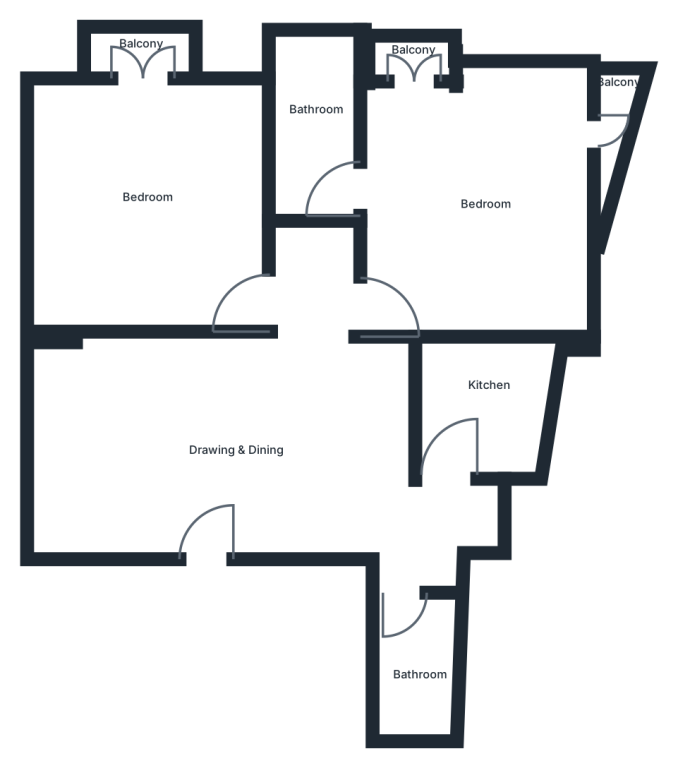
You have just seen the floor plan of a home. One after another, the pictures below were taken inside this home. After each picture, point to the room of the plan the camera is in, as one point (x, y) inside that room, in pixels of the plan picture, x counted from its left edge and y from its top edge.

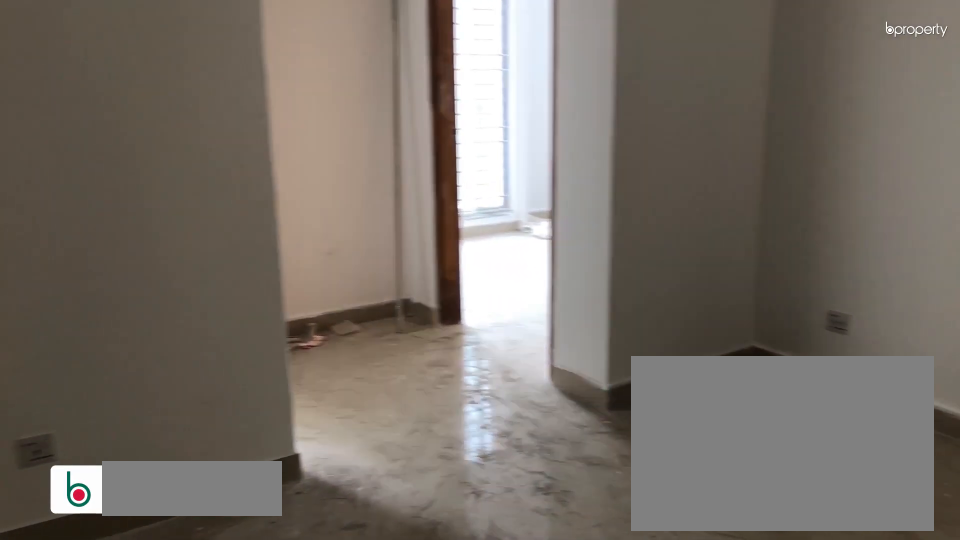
(288, 445)
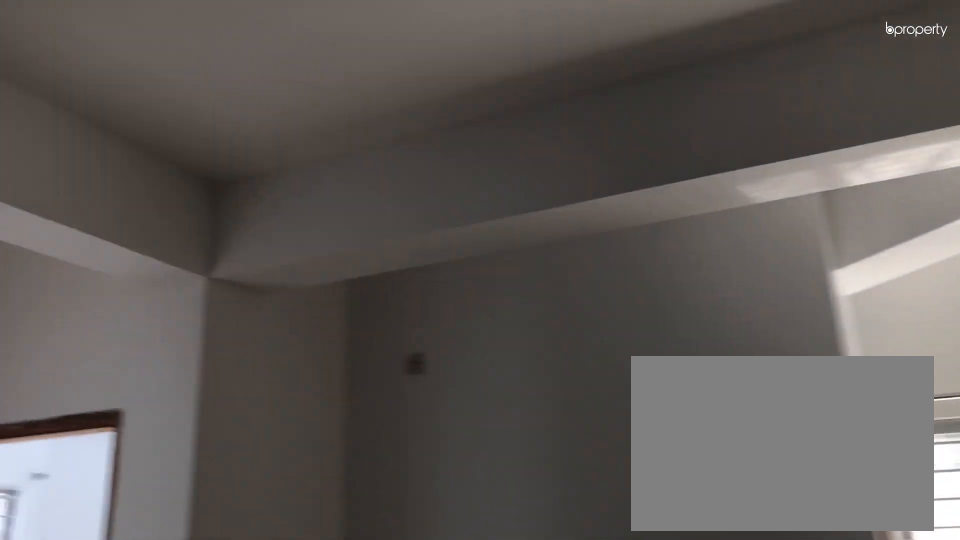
(288, 445)
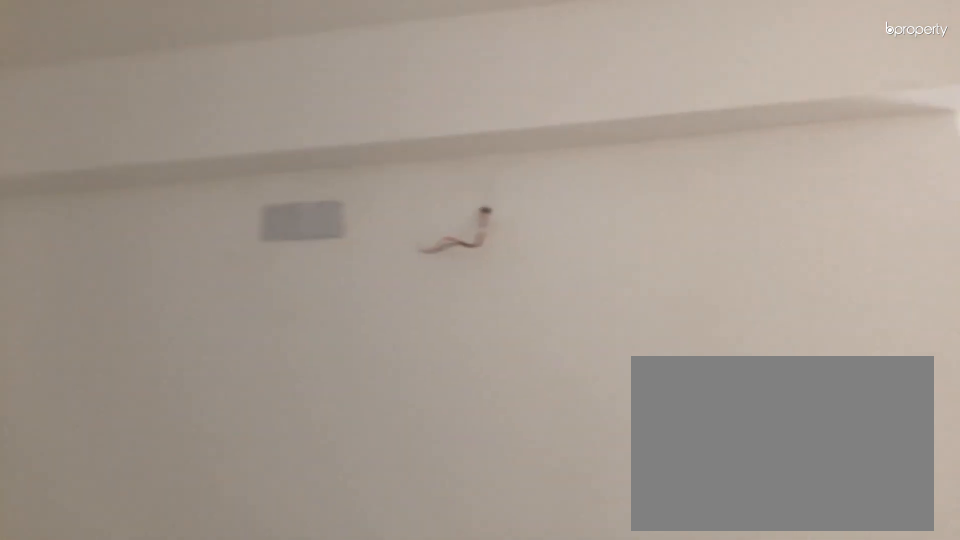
(137, 450)
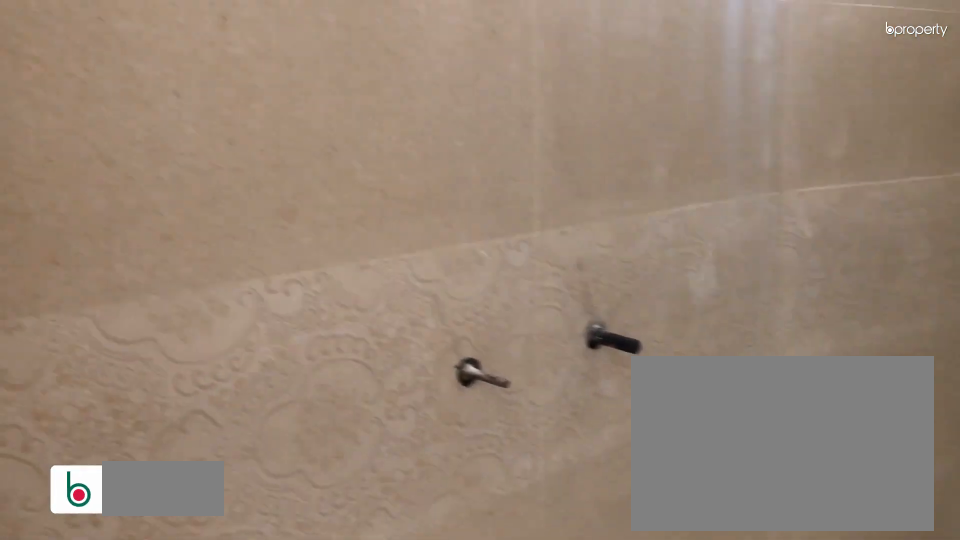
(412, 654)
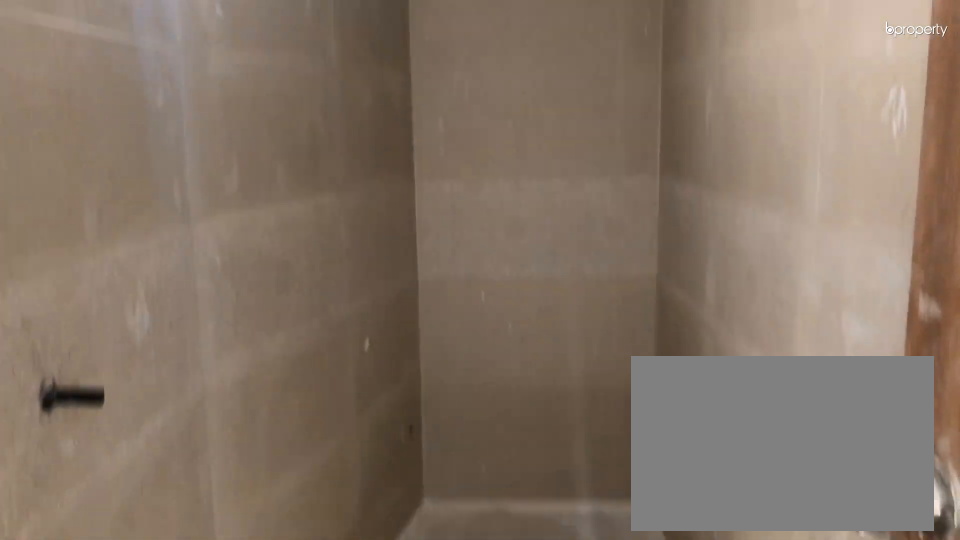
(412, 654)
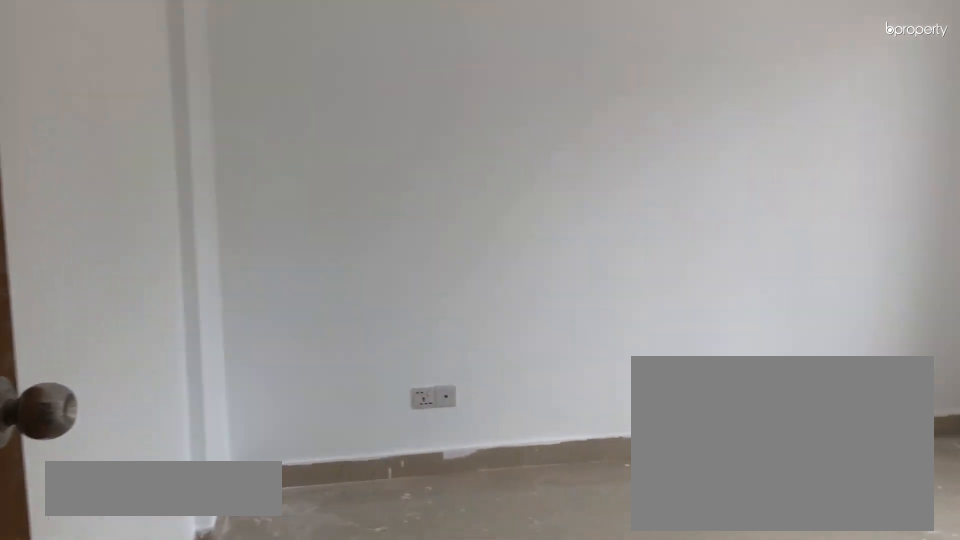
(138, 194)
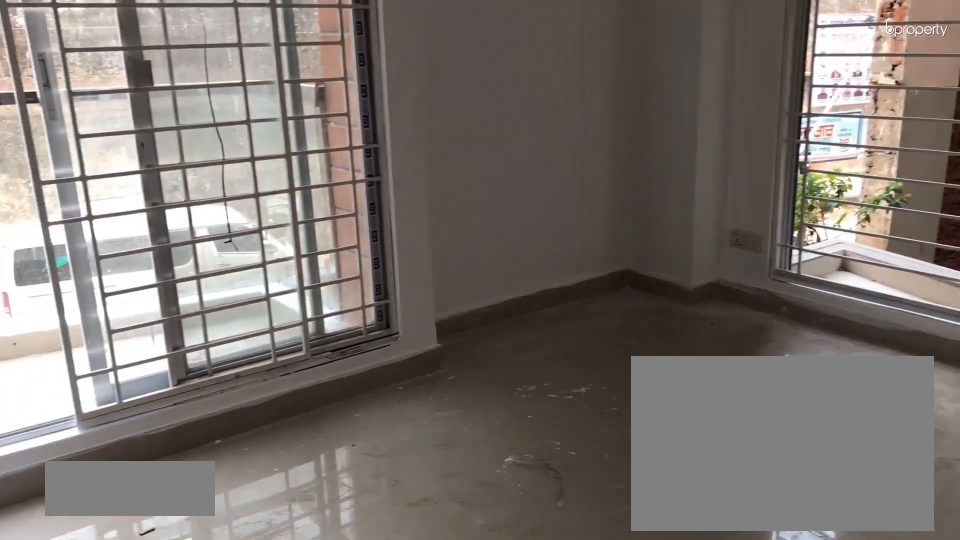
(469, 213)
